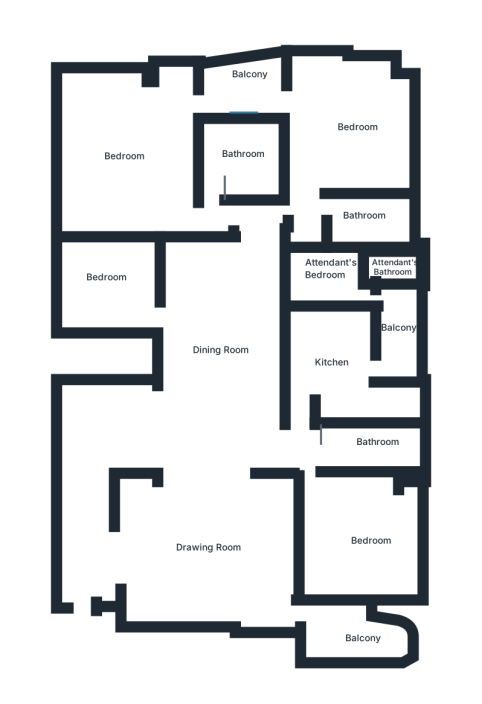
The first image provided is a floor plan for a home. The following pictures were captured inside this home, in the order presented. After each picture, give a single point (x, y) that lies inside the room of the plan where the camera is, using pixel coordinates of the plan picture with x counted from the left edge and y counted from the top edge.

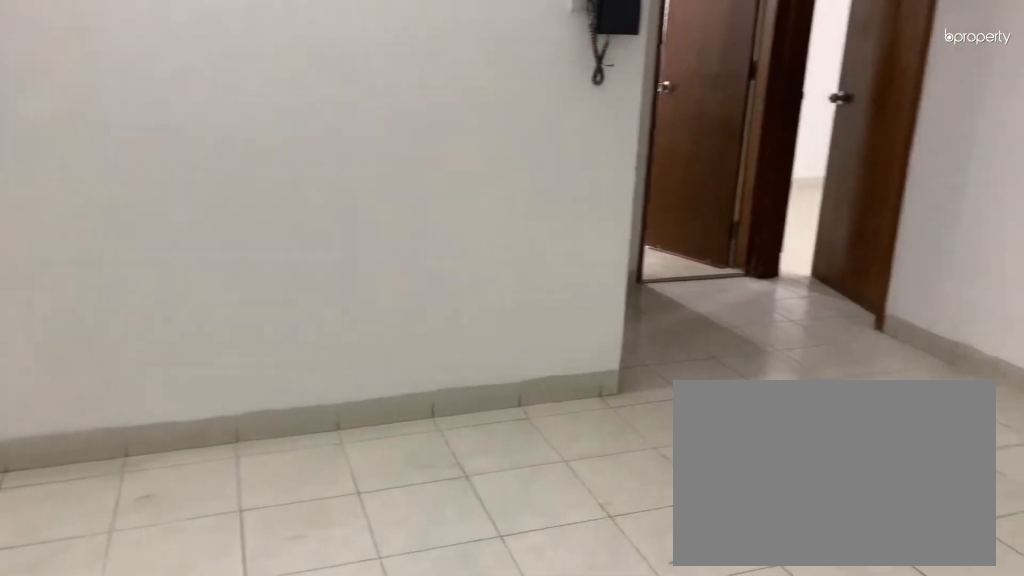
(220, 338)
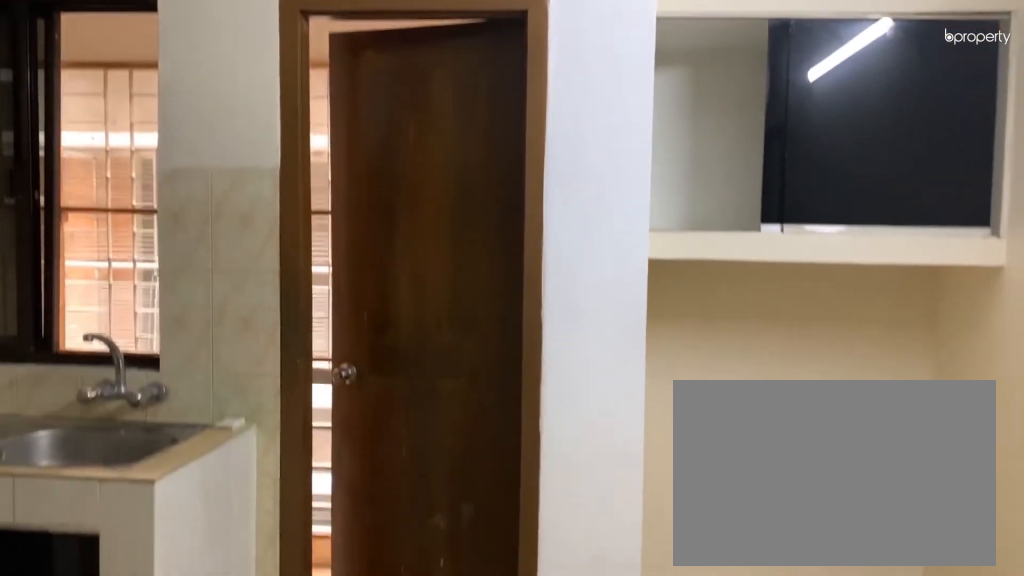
(325, 361)
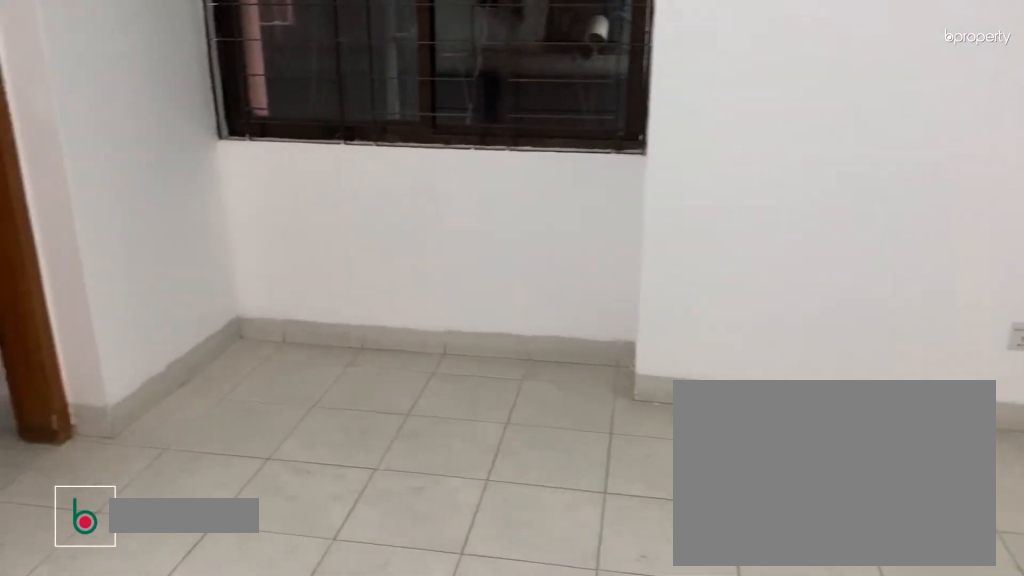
(335, 133)
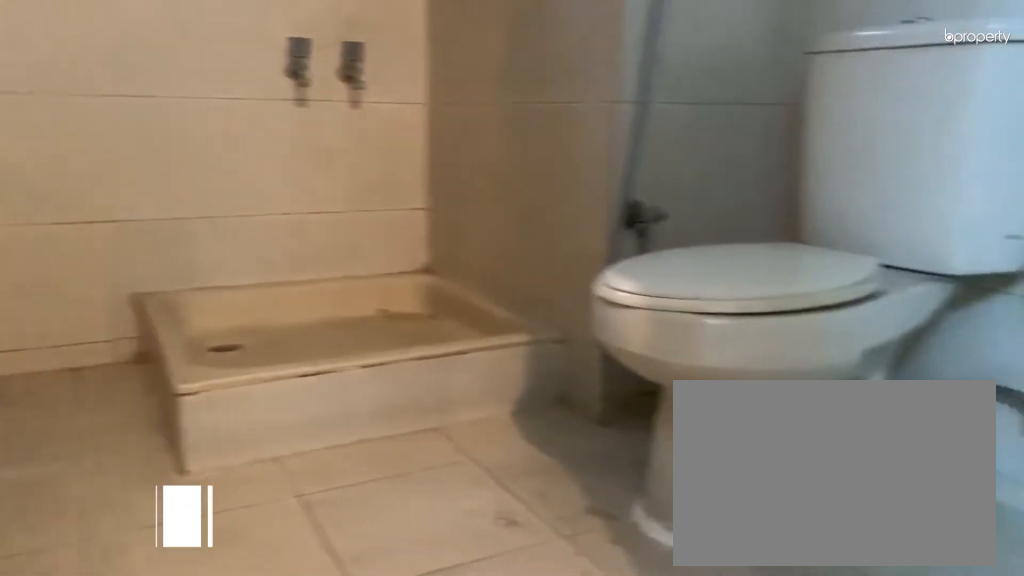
(370, 213)
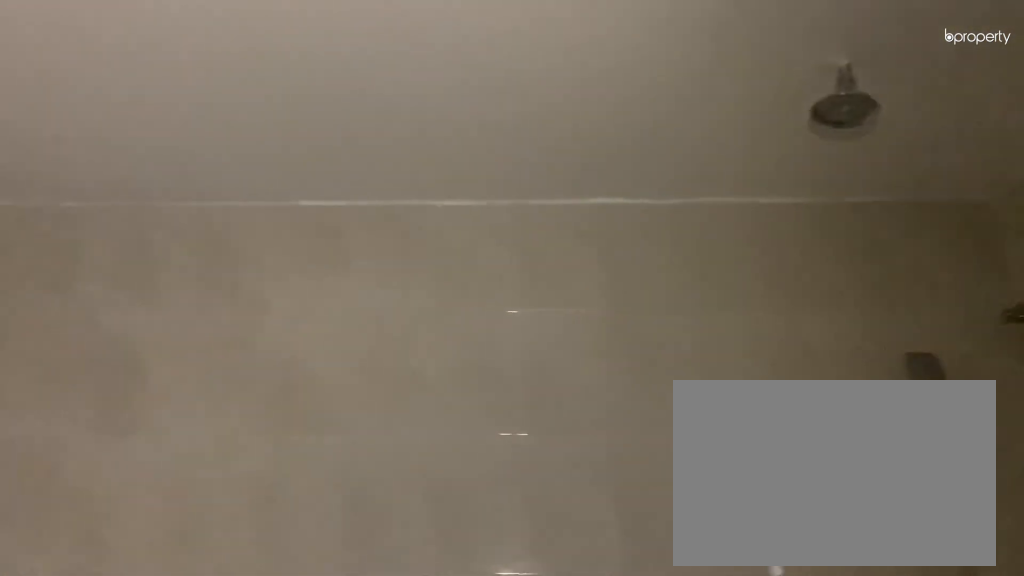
(230, 160)
